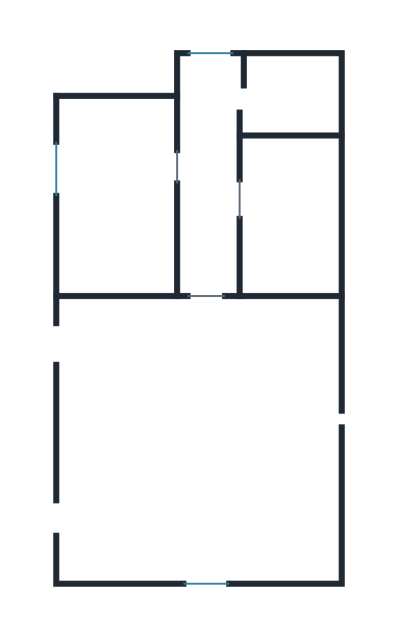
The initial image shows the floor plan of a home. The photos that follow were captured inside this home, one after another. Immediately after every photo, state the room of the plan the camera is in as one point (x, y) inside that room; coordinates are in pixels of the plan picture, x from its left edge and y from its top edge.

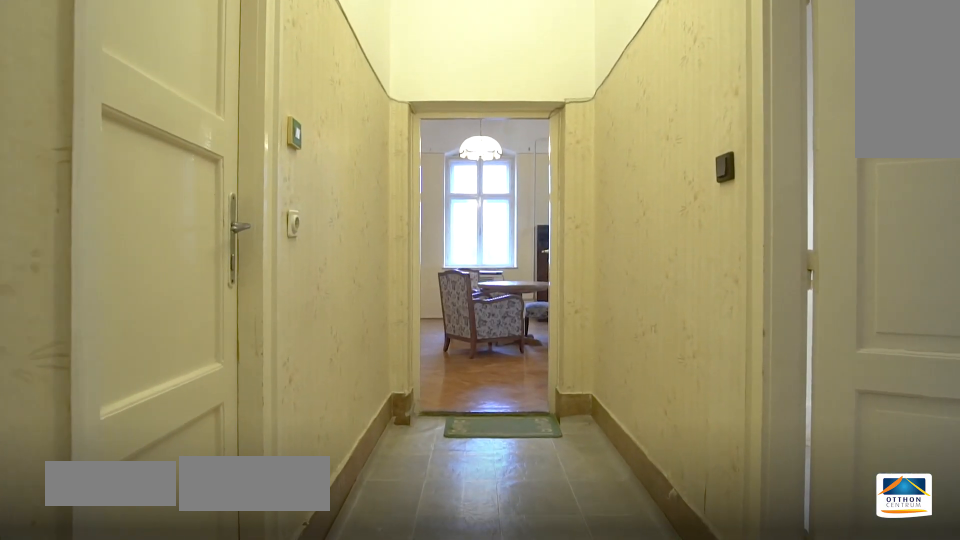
(210, 201)
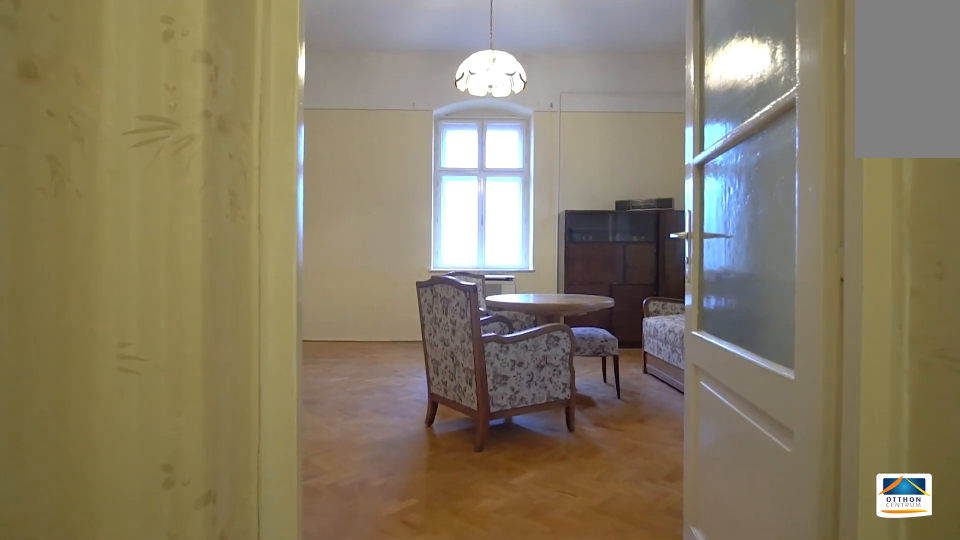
(210, 201)
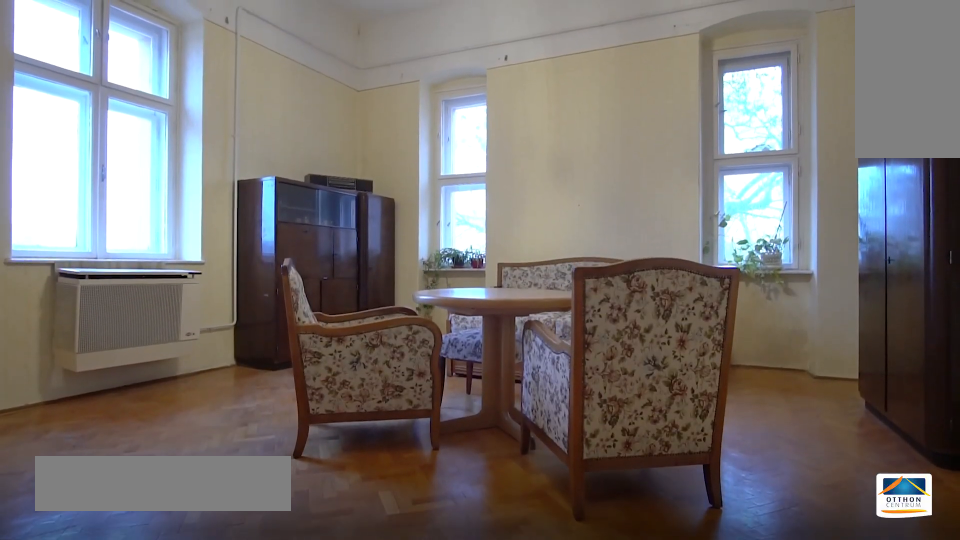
(217, 445)
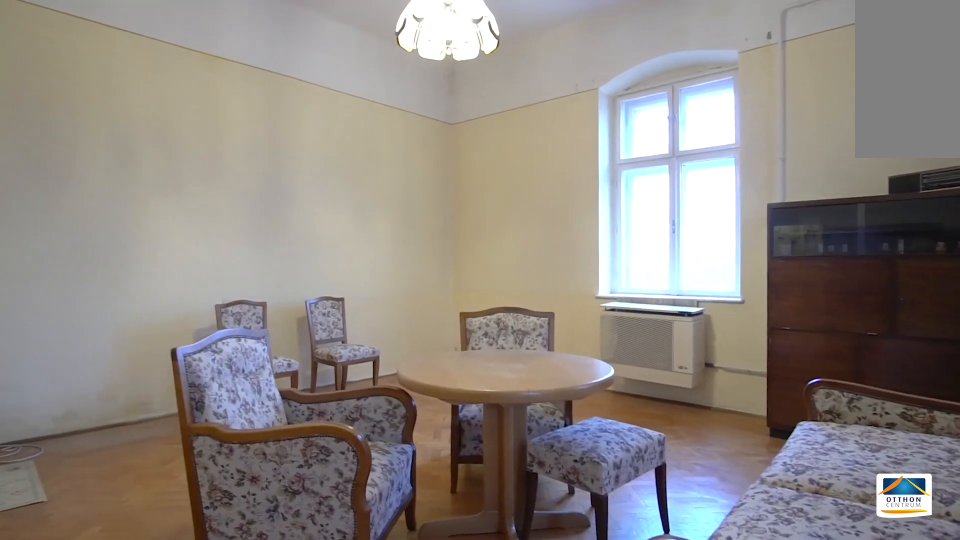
(217, 446)
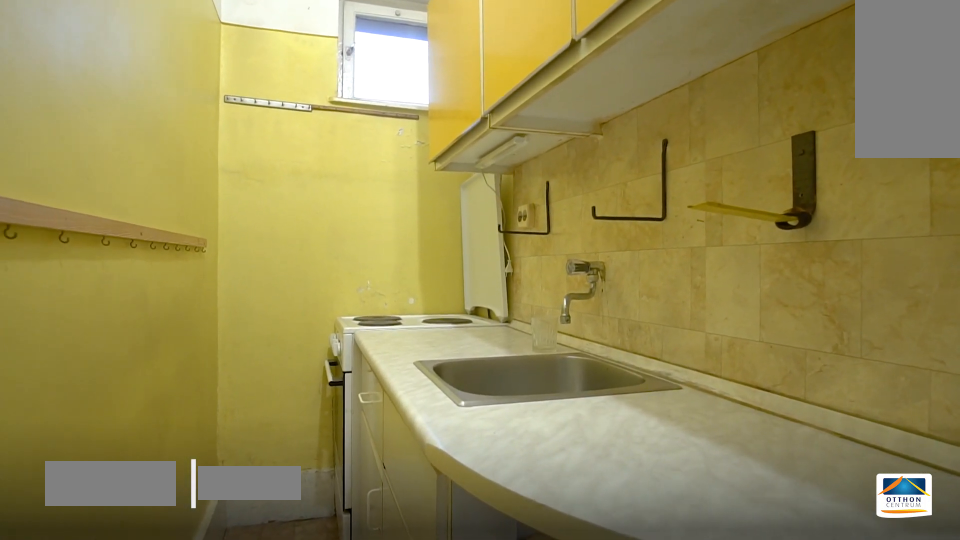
(293, 91)
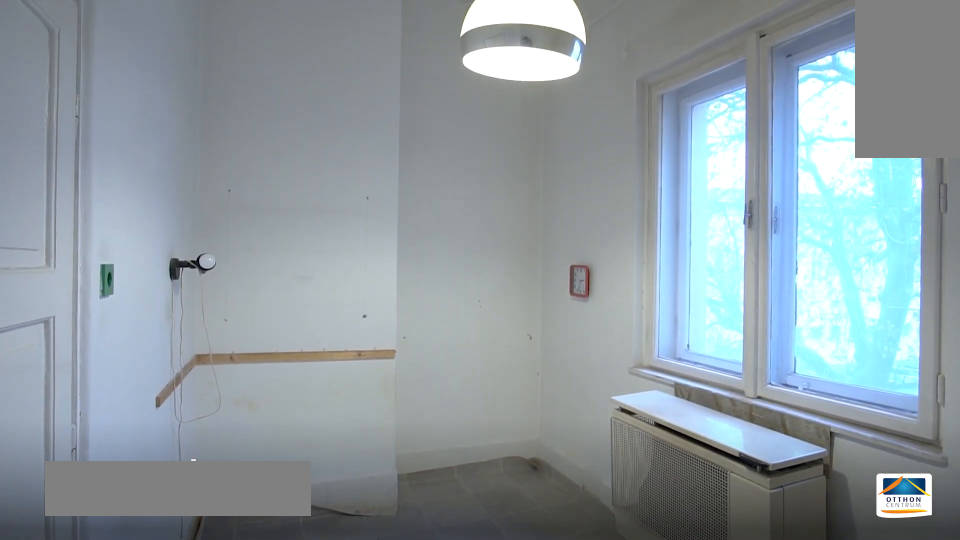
(114, 208)
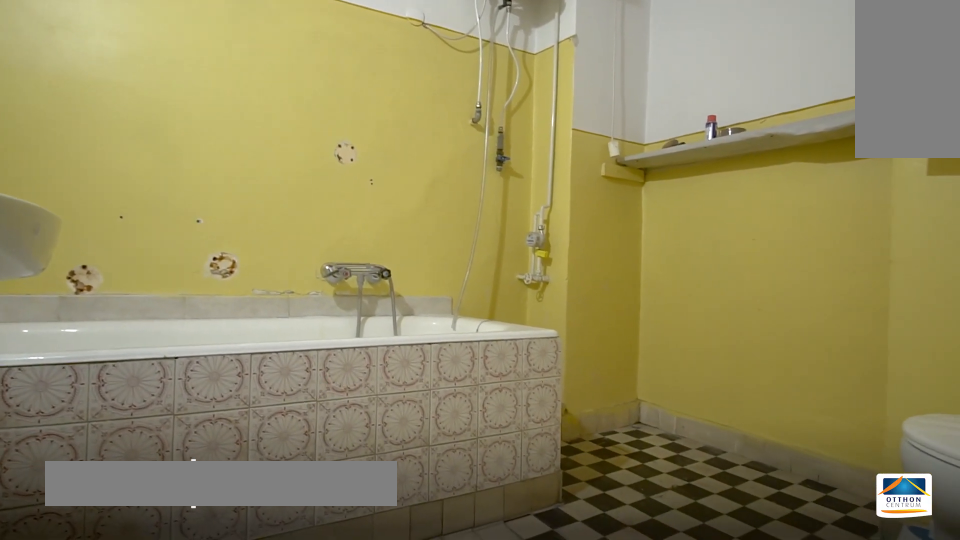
(287, 215)
